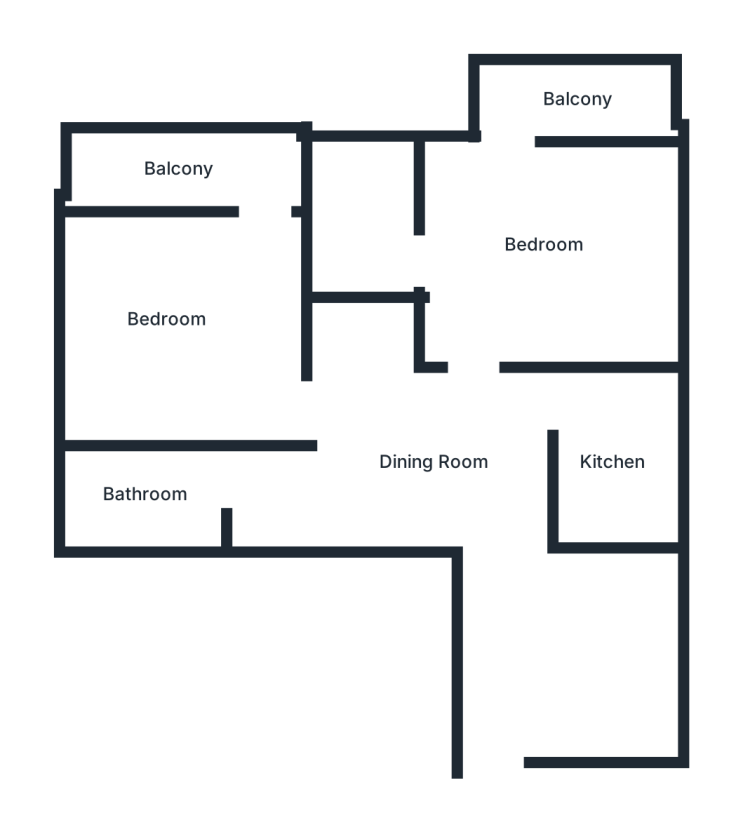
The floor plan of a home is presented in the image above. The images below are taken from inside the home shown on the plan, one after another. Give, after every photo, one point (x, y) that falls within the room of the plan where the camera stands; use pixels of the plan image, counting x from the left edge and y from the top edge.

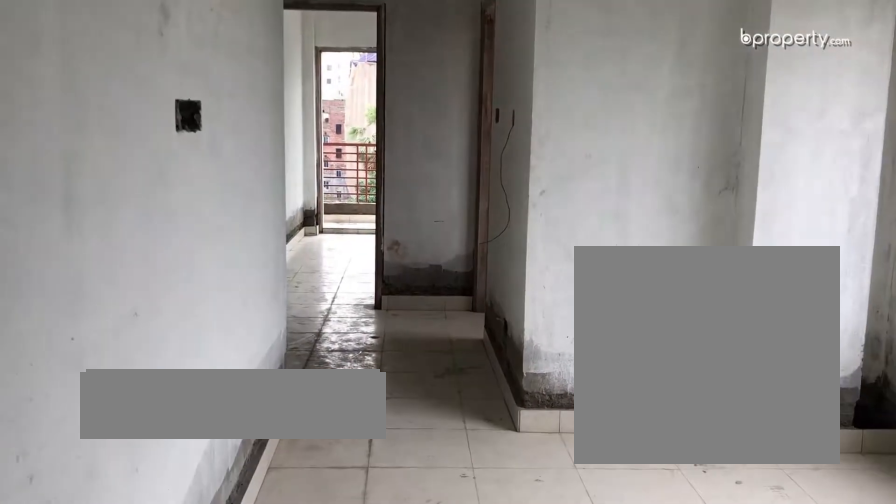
(591, 686)
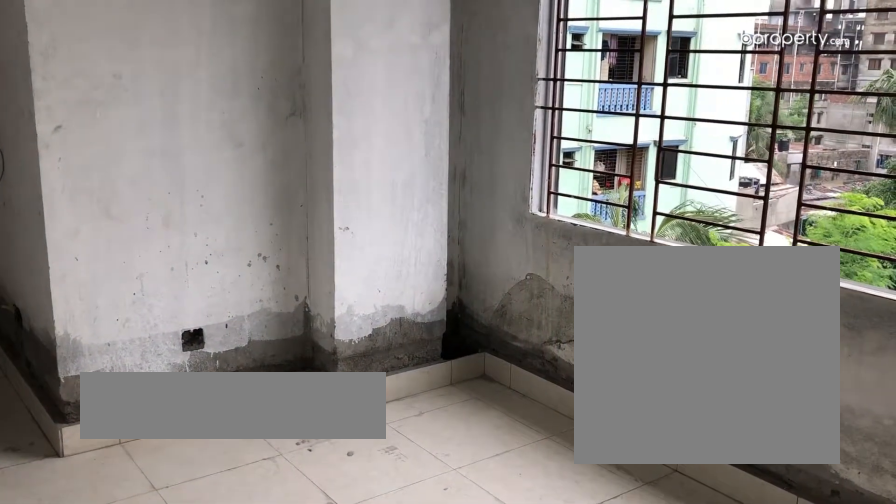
(591, 686)
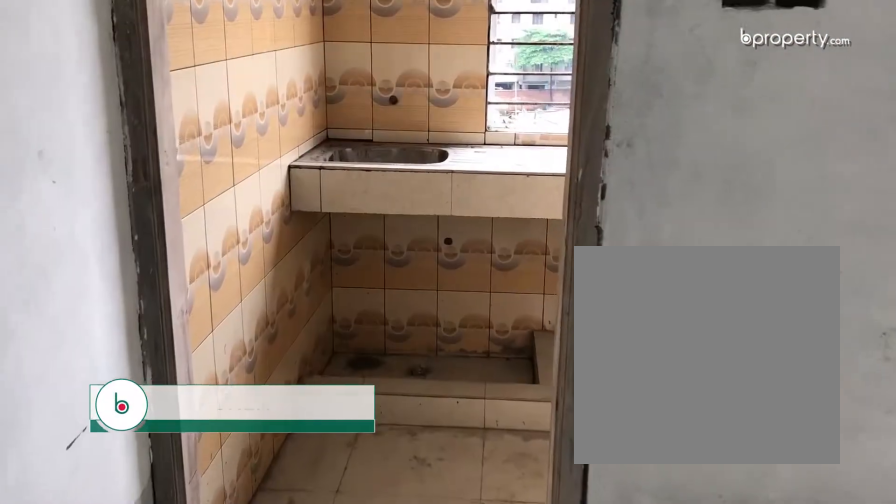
(615, 467)
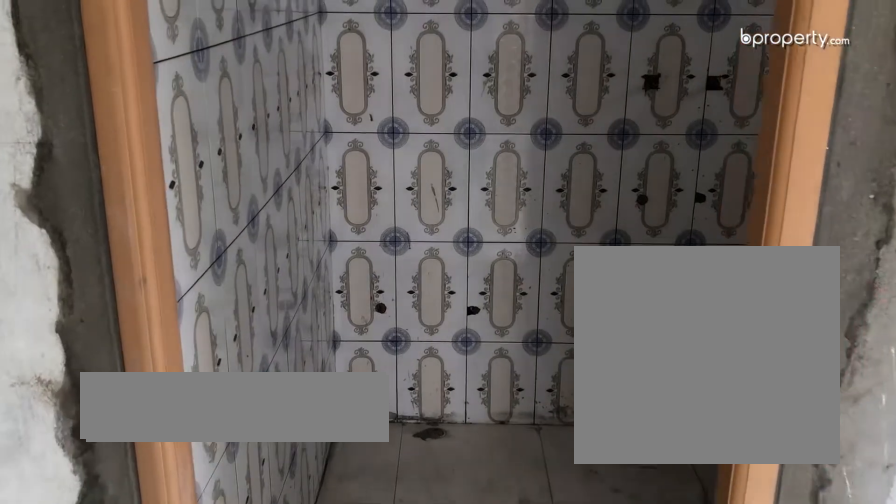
(366, 219)
